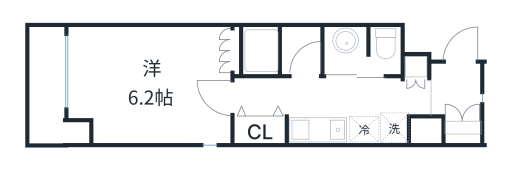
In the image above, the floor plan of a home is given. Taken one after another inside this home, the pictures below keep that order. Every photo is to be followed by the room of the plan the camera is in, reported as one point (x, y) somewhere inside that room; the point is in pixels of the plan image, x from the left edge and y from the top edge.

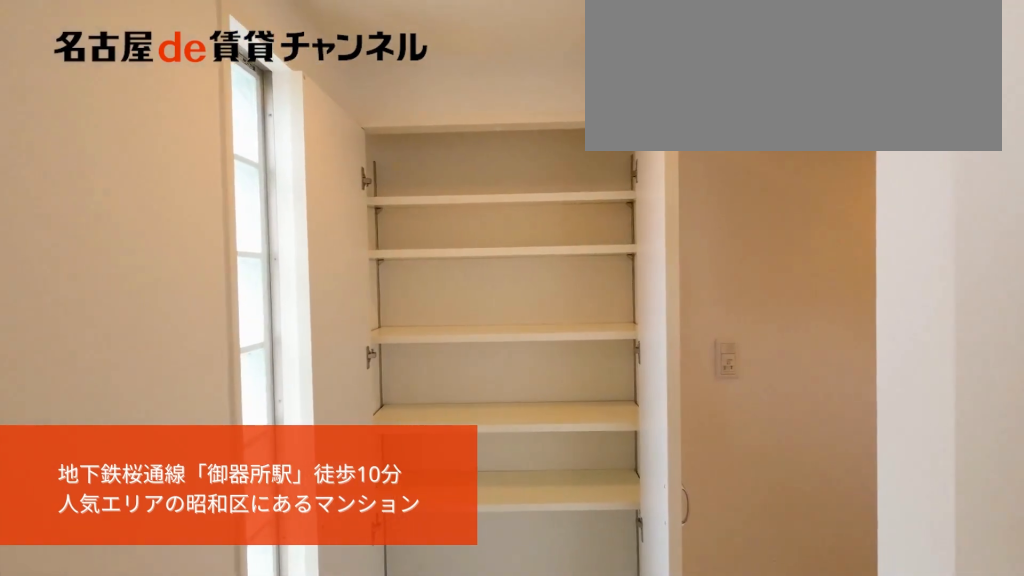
(455, 98)
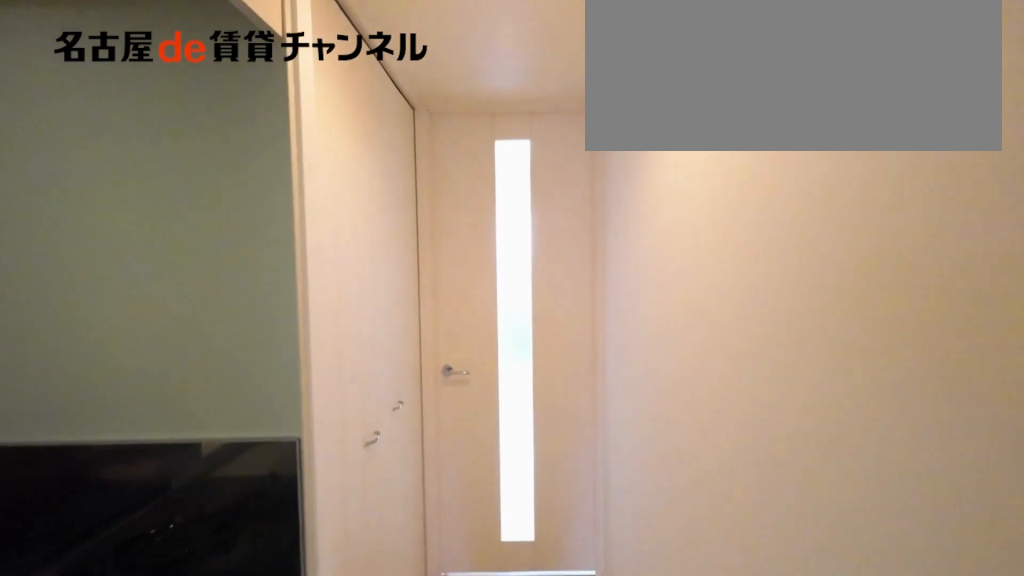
(455, 98)
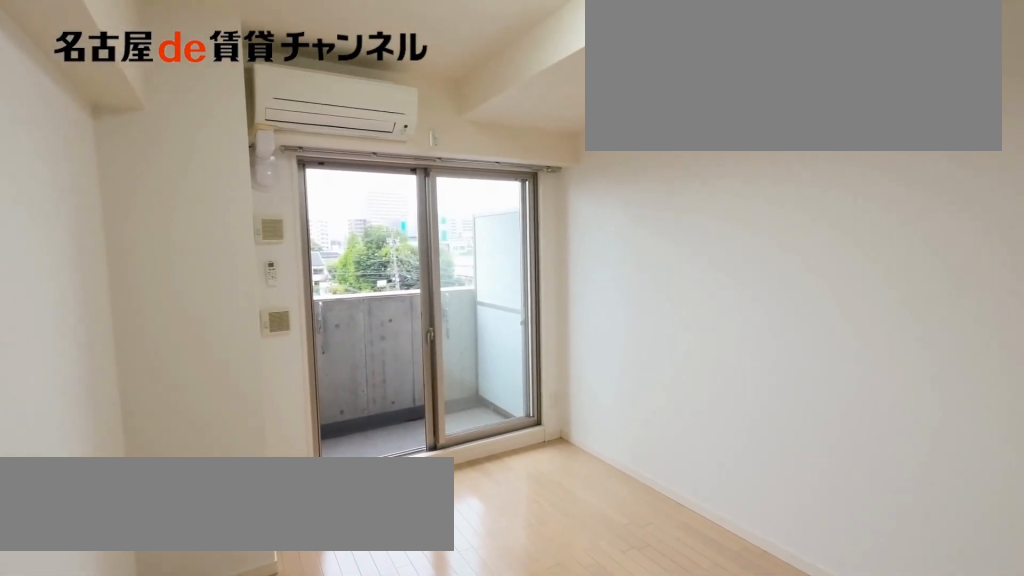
(149, 84)
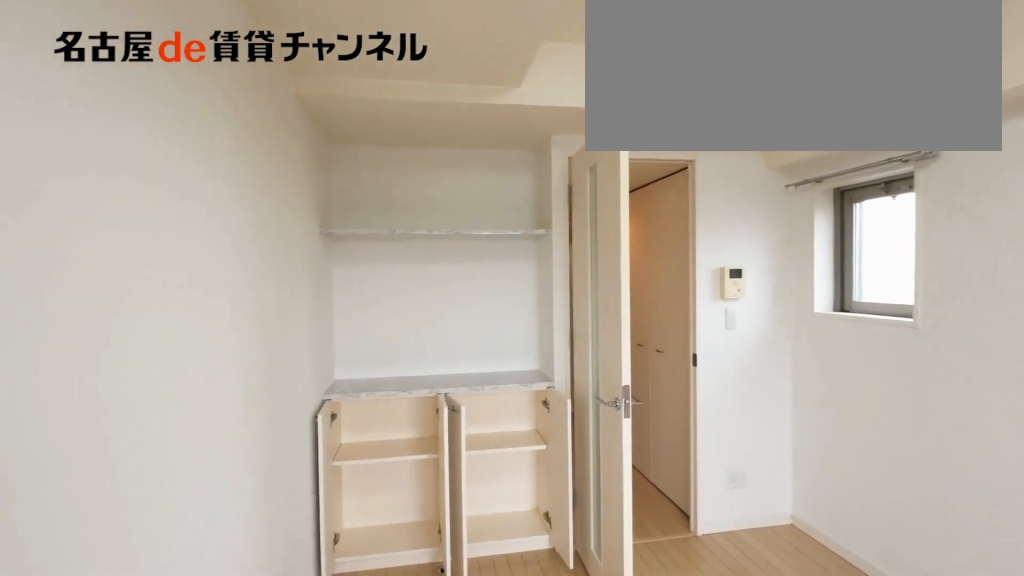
(149, 84)
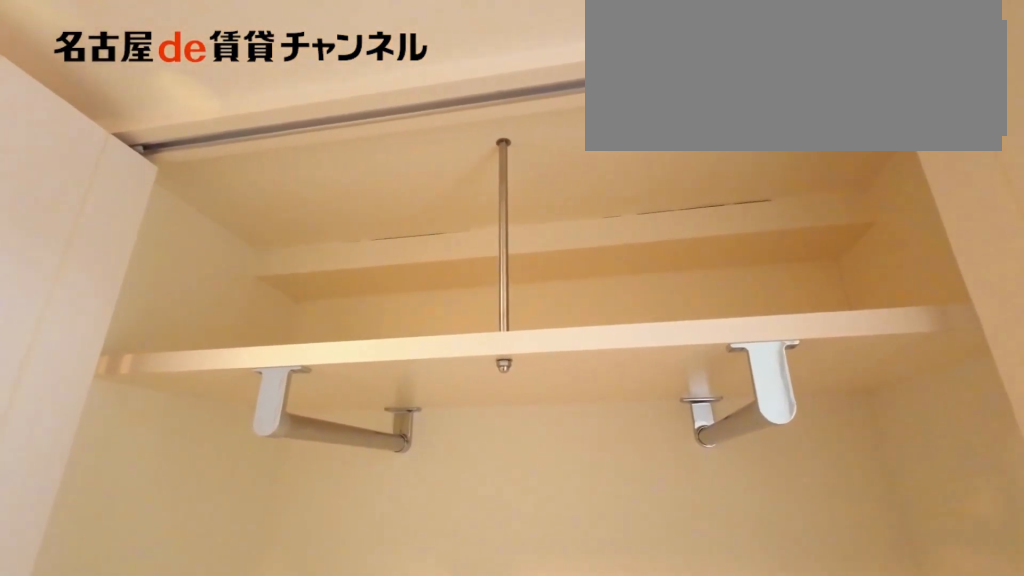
(261, 129)
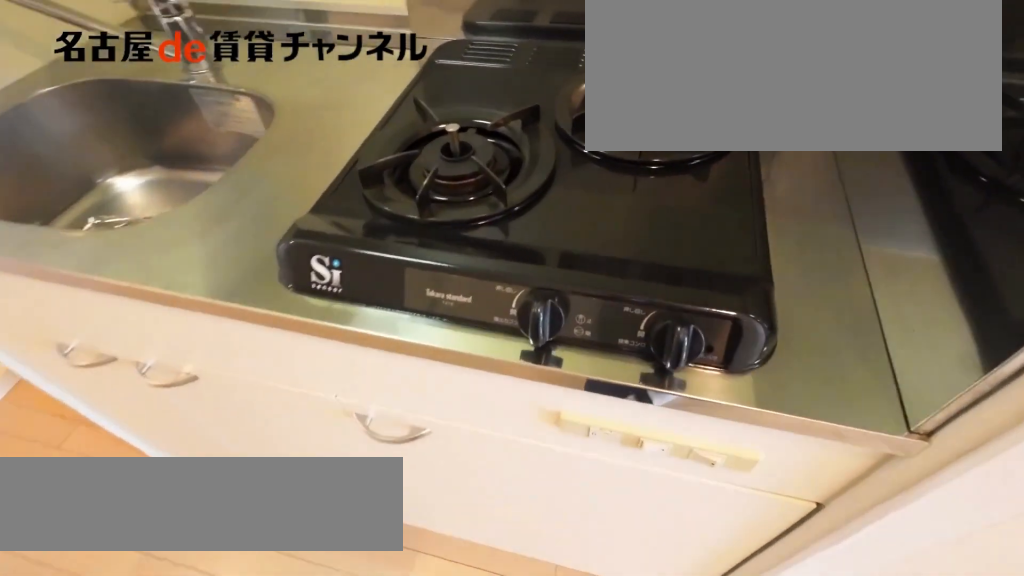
(331, 130)
